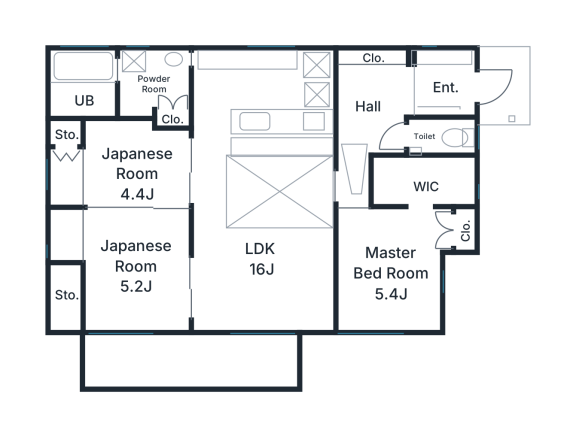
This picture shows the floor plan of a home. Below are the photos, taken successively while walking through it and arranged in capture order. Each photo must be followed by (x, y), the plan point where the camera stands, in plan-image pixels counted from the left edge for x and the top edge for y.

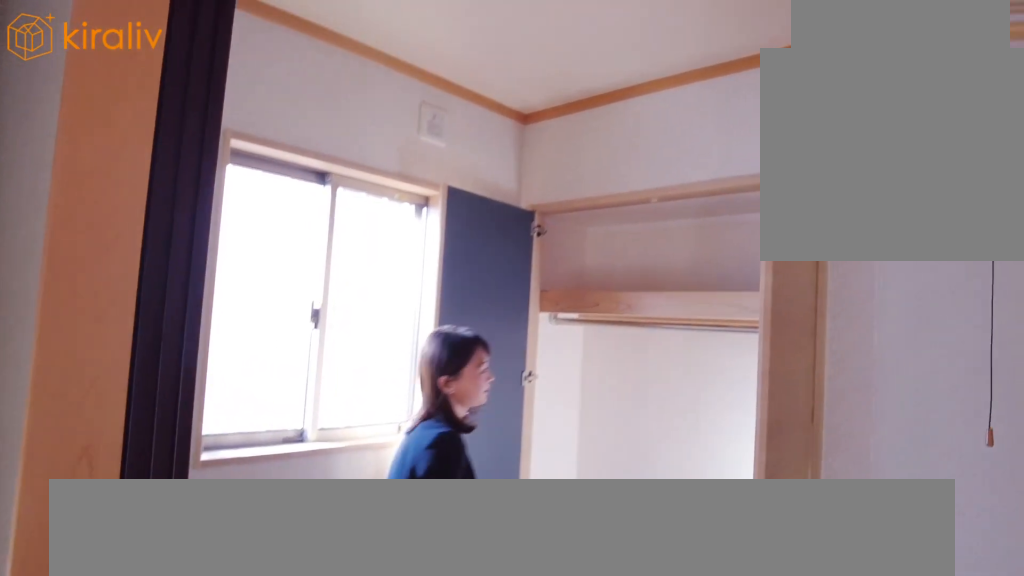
(76, 201)
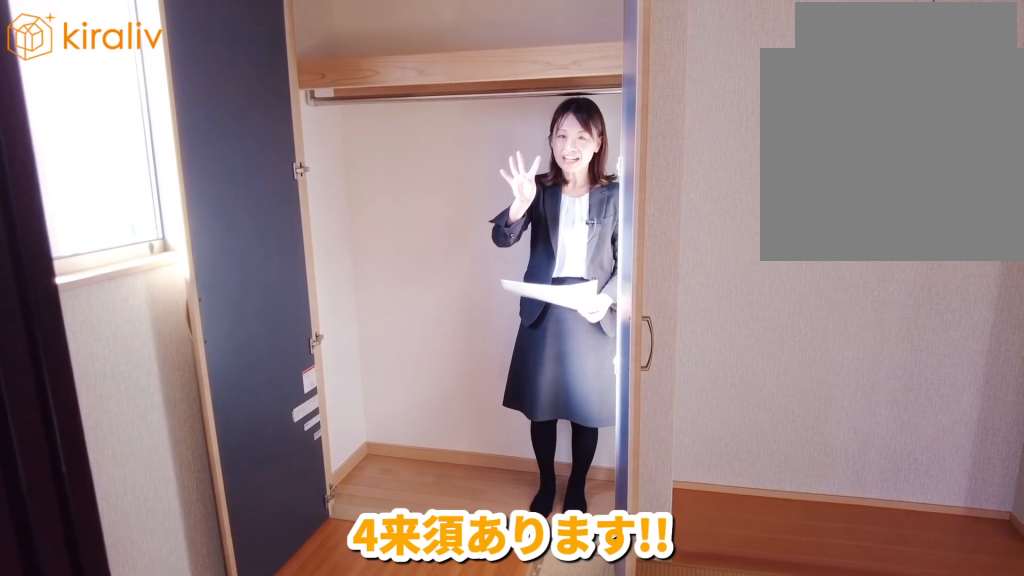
(82, 214)
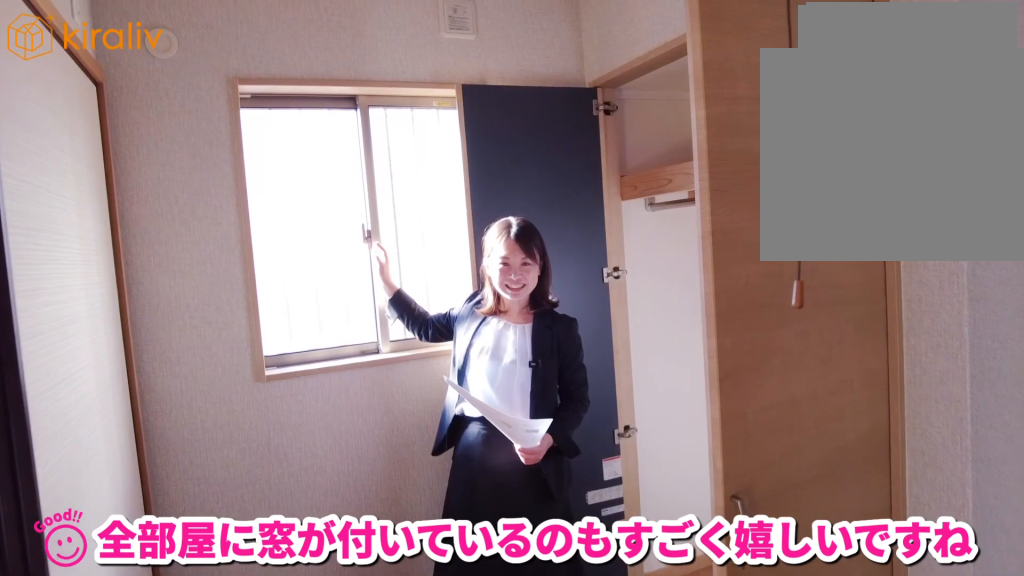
(86, 223)
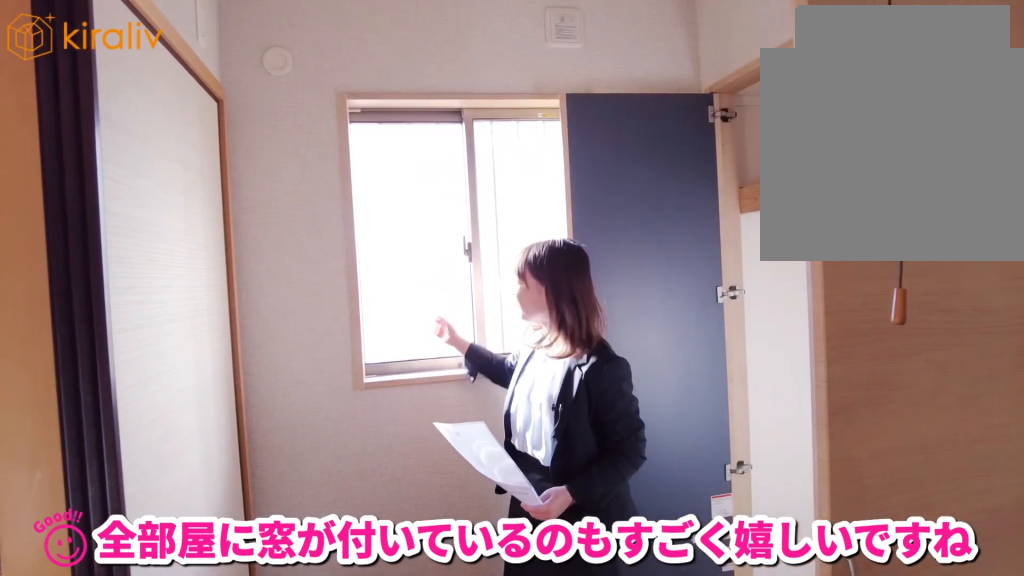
(88, 225)
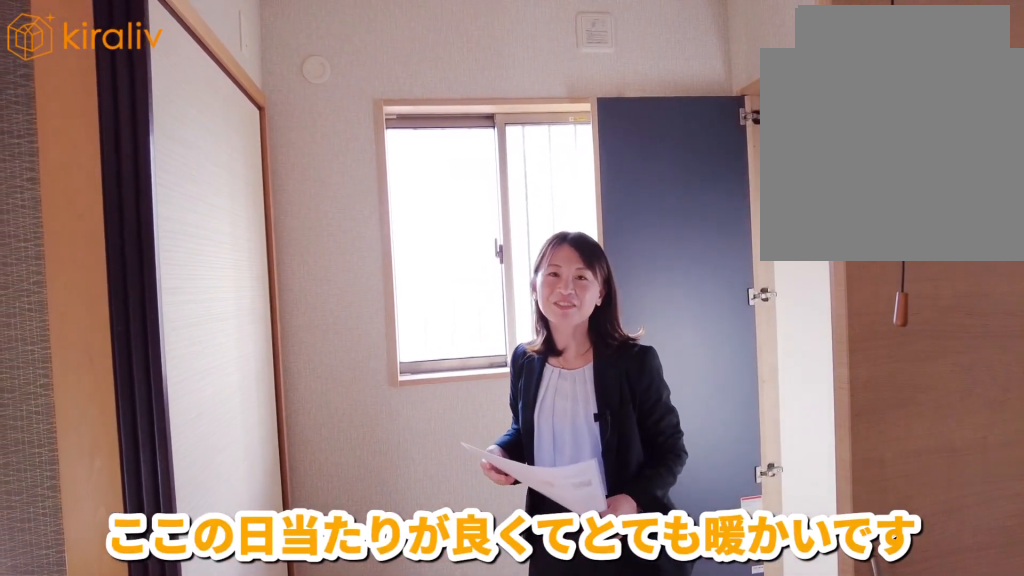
(90, 228)
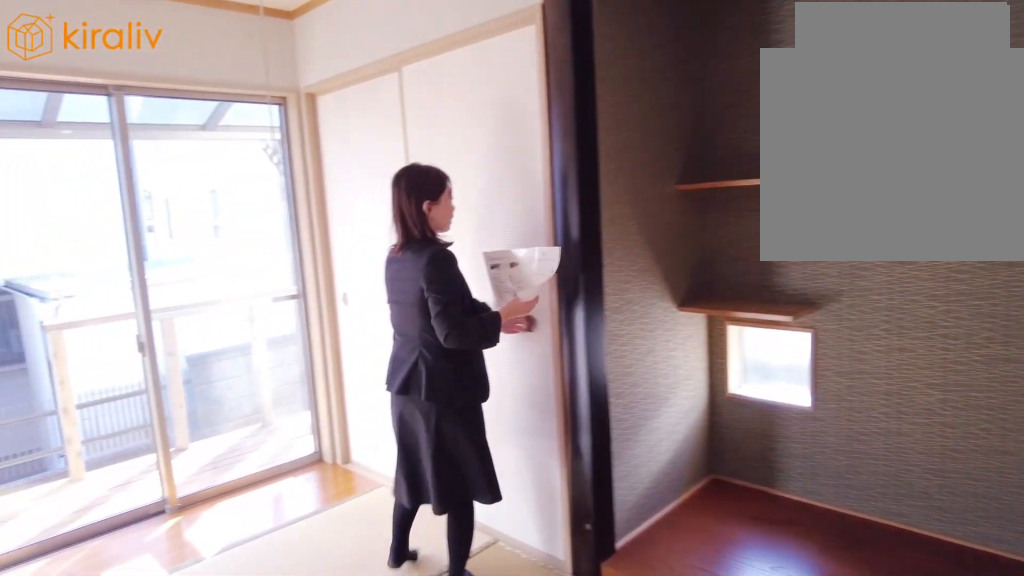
(97, 285)
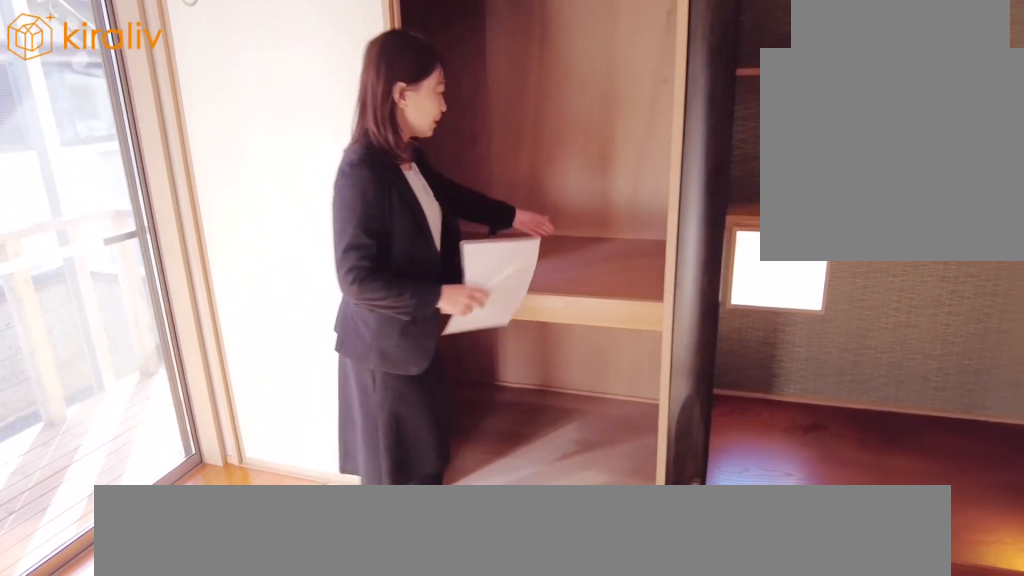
(97, 304)
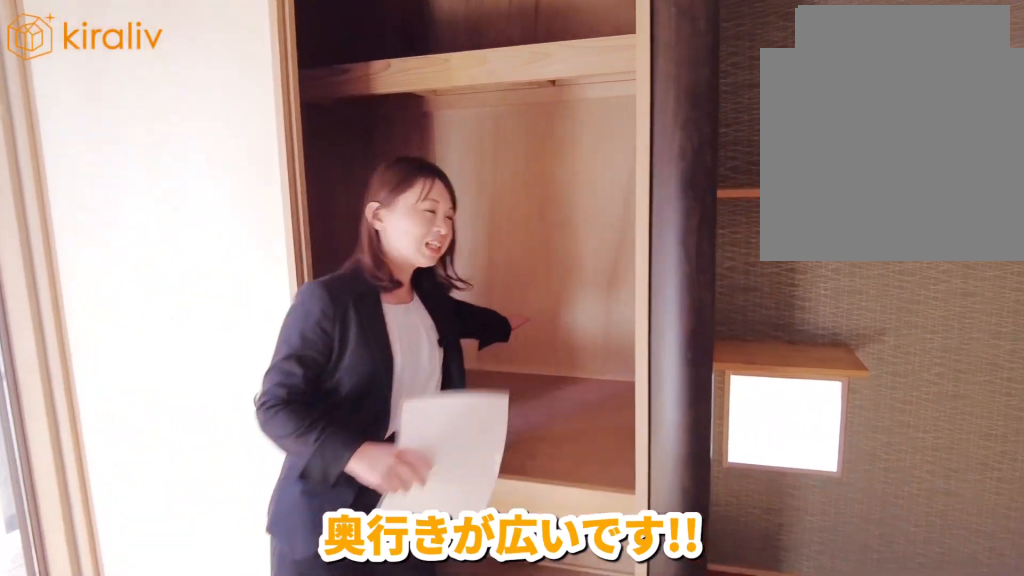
(97, 300)
